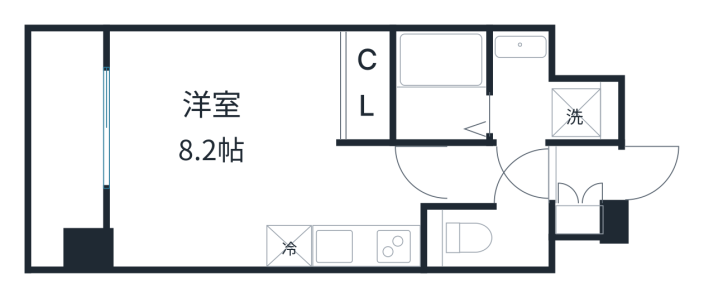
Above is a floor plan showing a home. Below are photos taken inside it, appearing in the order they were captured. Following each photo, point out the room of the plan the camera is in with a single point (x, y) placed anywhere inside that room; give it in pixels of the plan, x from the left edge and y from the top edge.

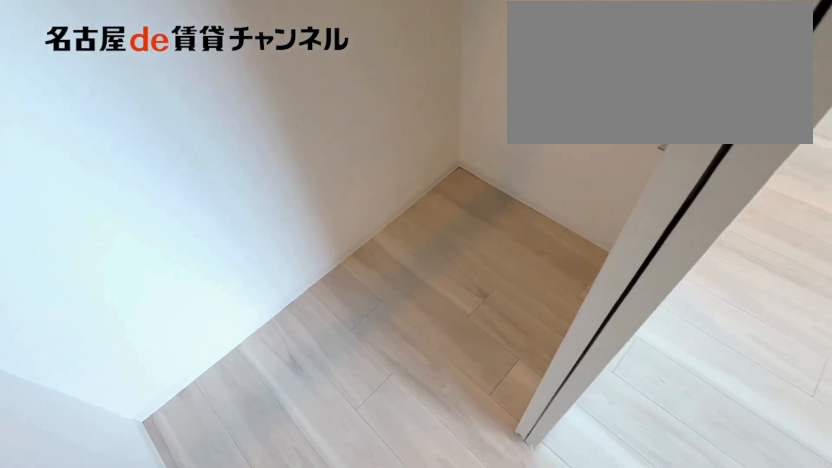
(368, 85)
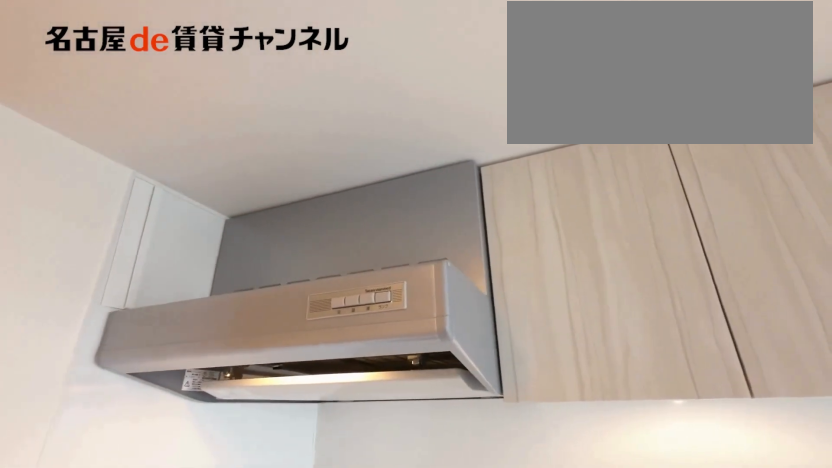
(366, 246)
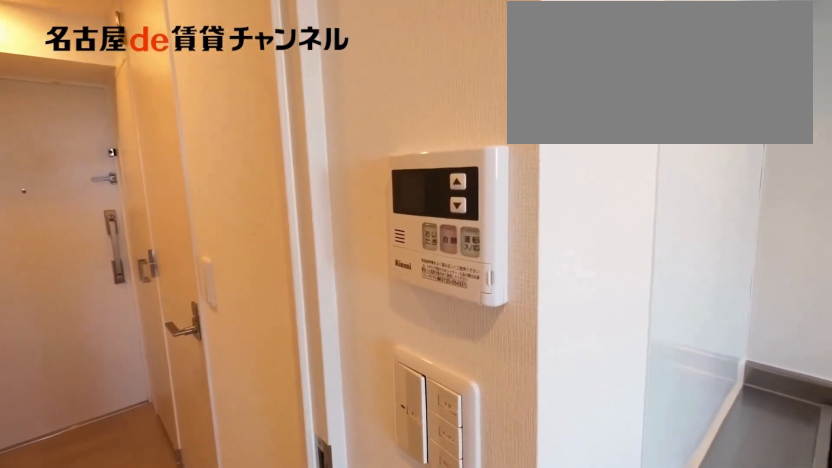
(366, 246)
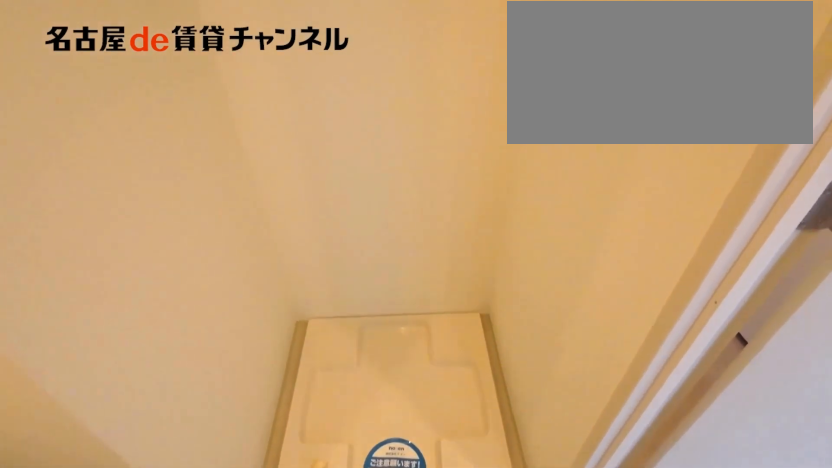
(545, 95)
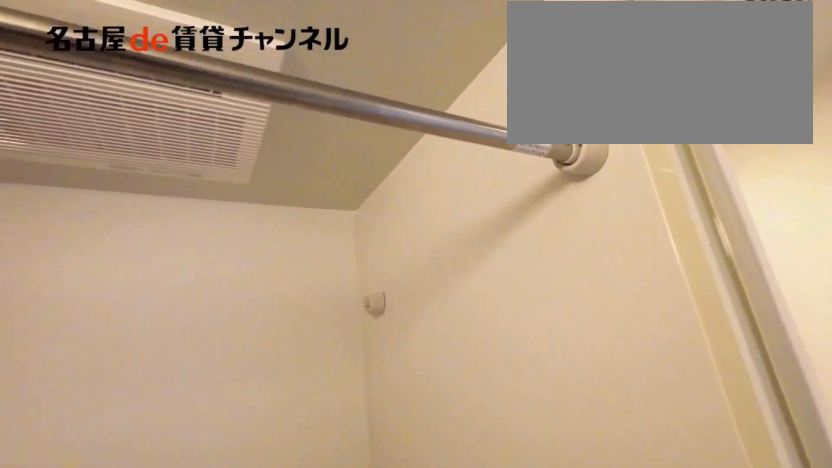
(441, 85)
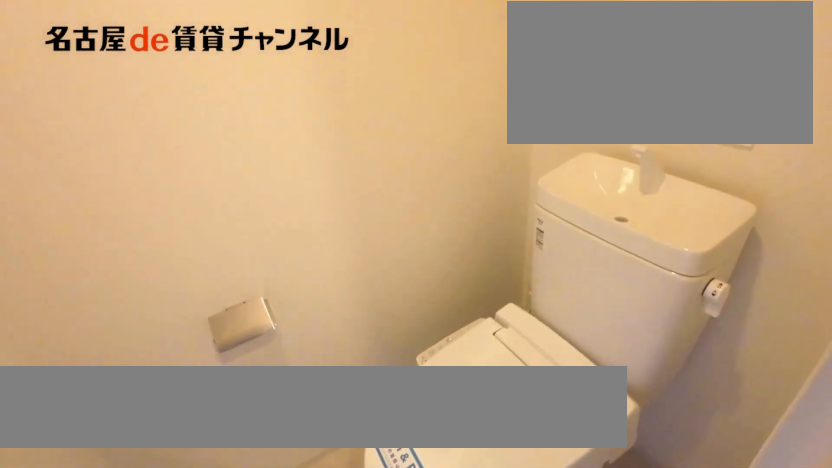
(488, 238)
